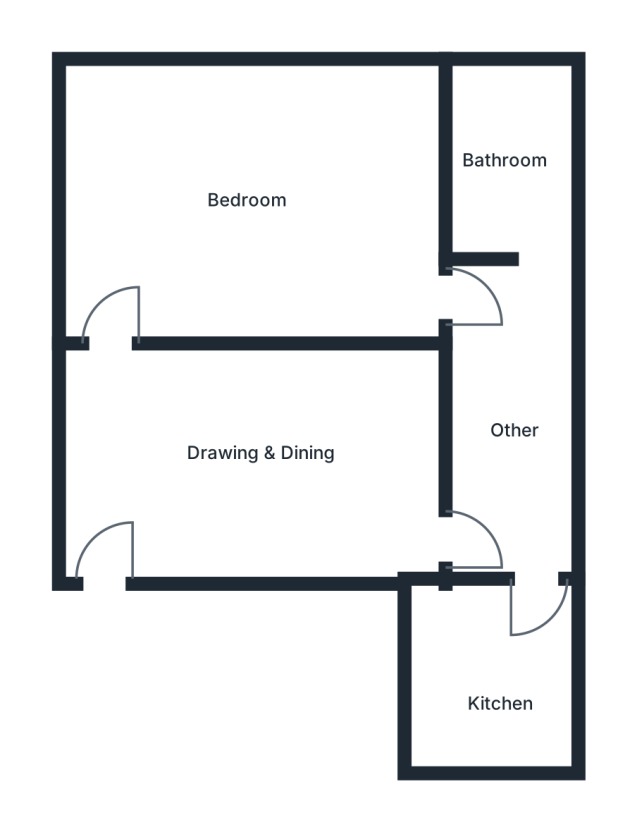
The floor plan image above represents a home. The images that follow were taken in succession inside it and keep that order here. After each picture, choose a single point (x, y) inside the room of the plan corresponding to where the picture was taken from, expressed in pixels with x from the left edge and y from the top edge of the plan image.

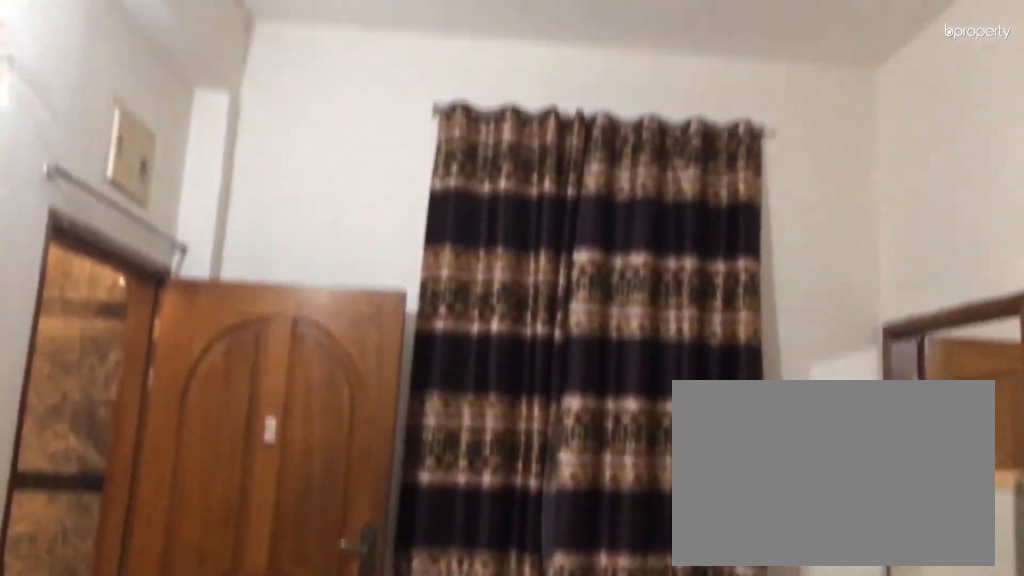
(323, 430)
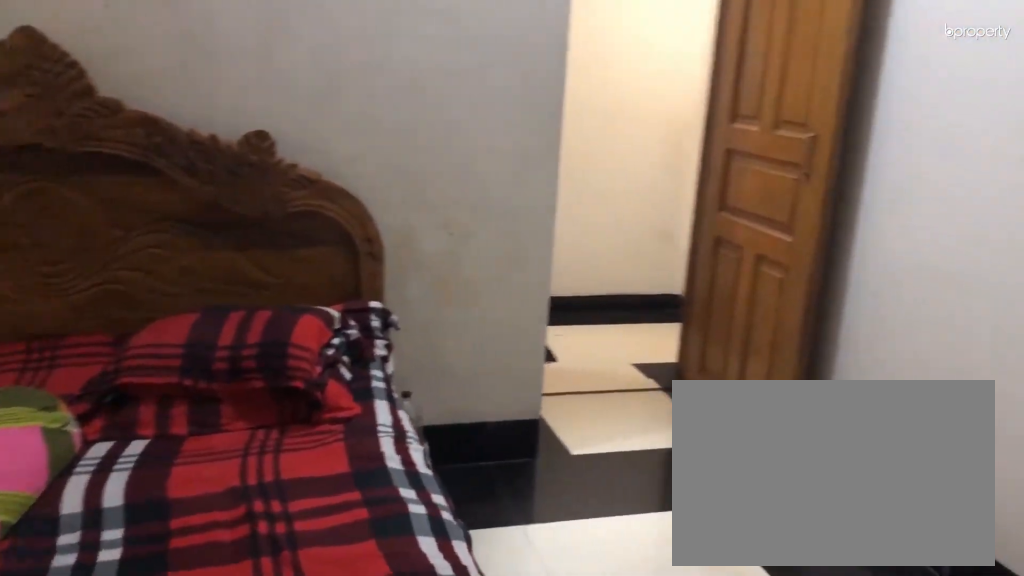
(255, 221)
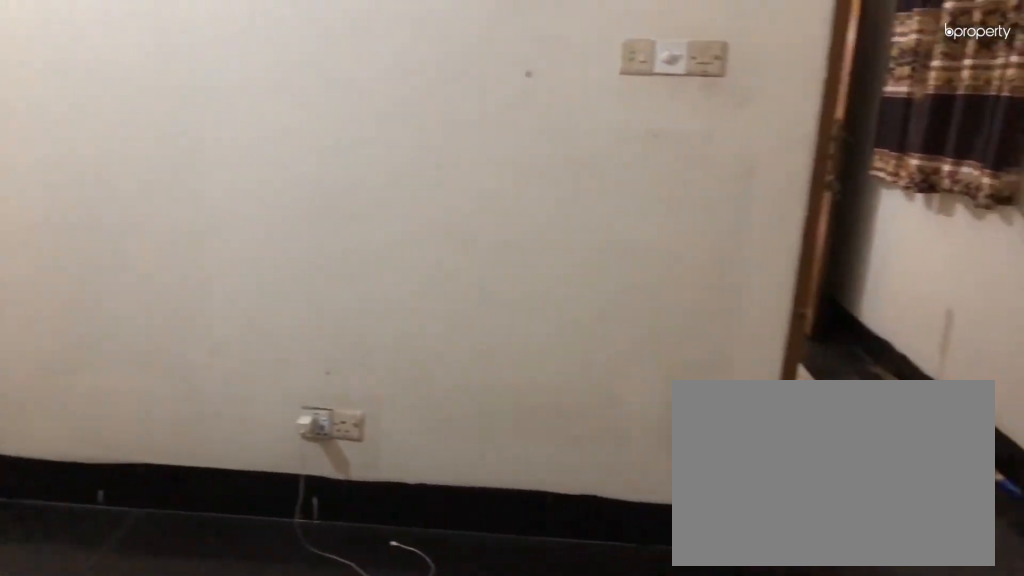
(255, 221)
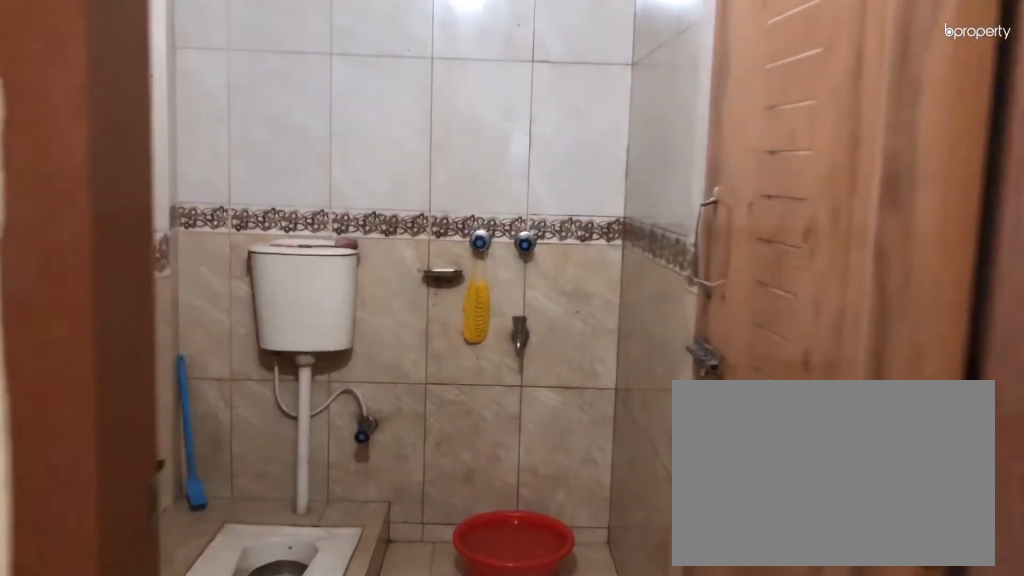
(508, 180)
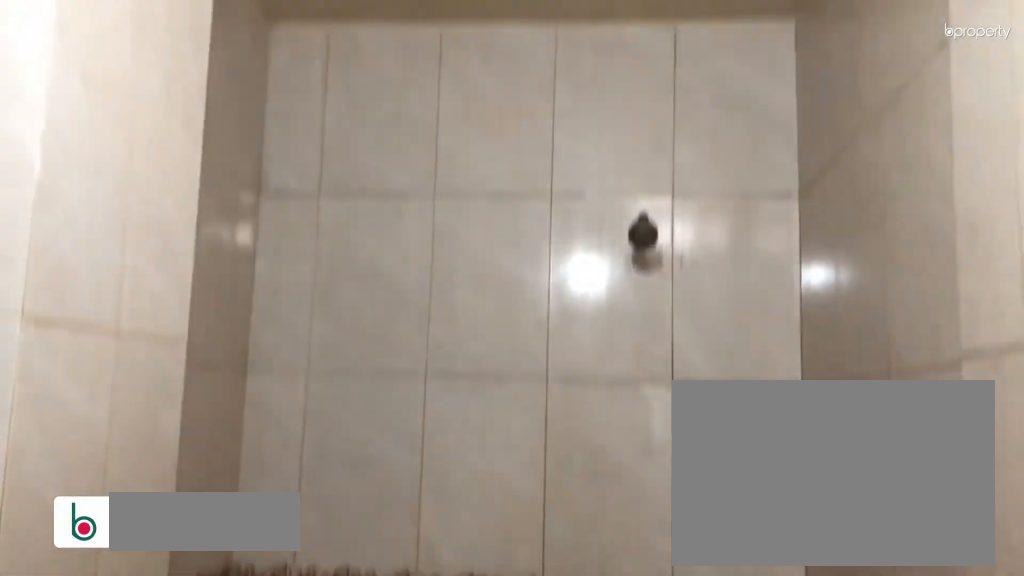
(508, 180)
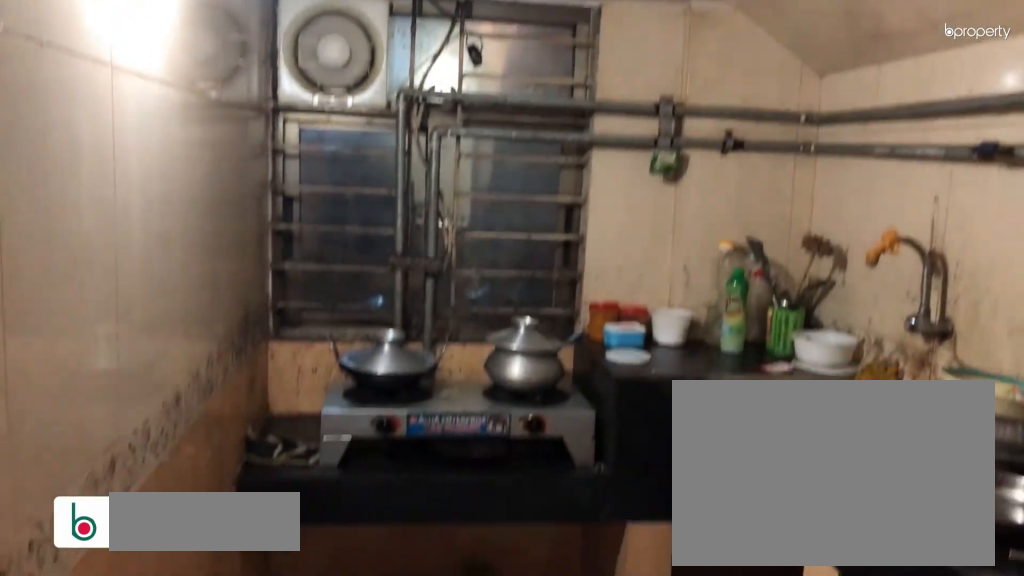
(483, 693)
